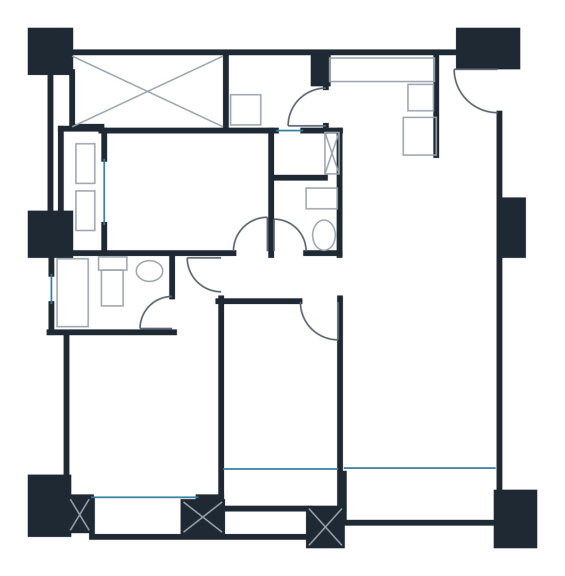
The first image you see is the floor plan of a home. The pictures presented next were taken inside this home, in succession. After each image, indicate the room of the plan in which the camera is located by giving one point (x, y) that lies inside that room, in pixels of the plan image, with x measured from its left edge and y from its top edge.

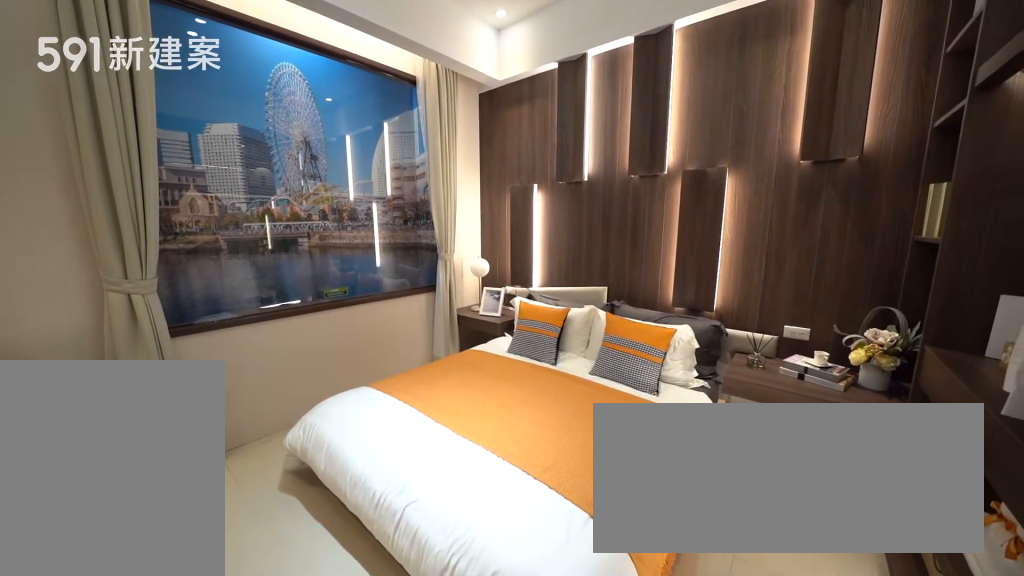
(145, 419)
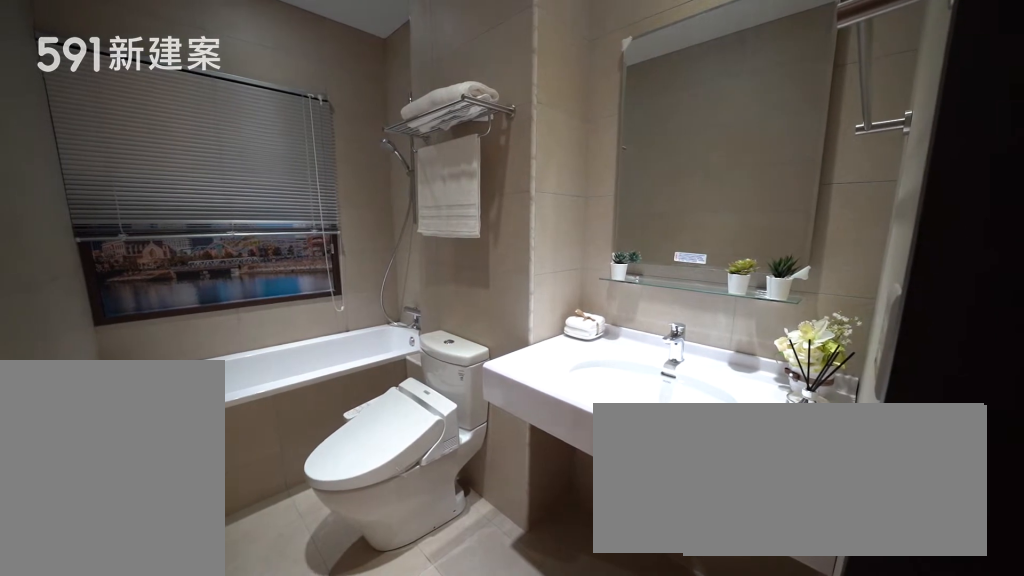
(112, 294)
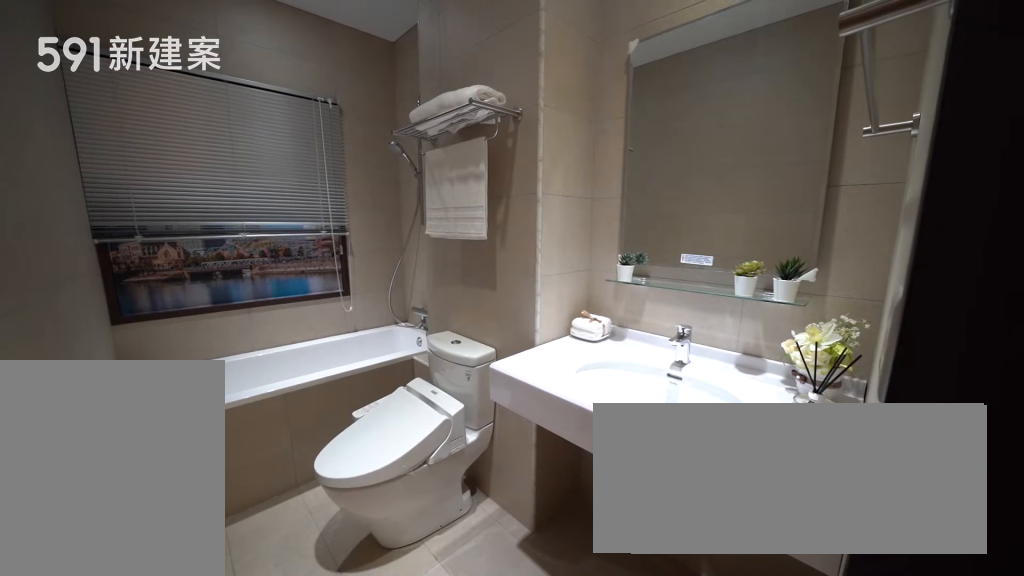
(112, 294)
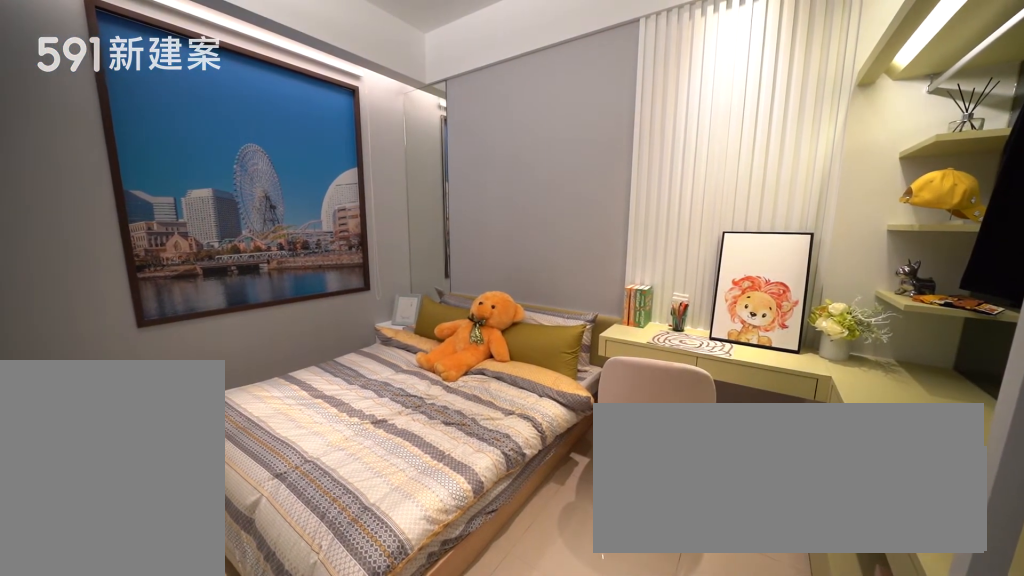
(191, 194)
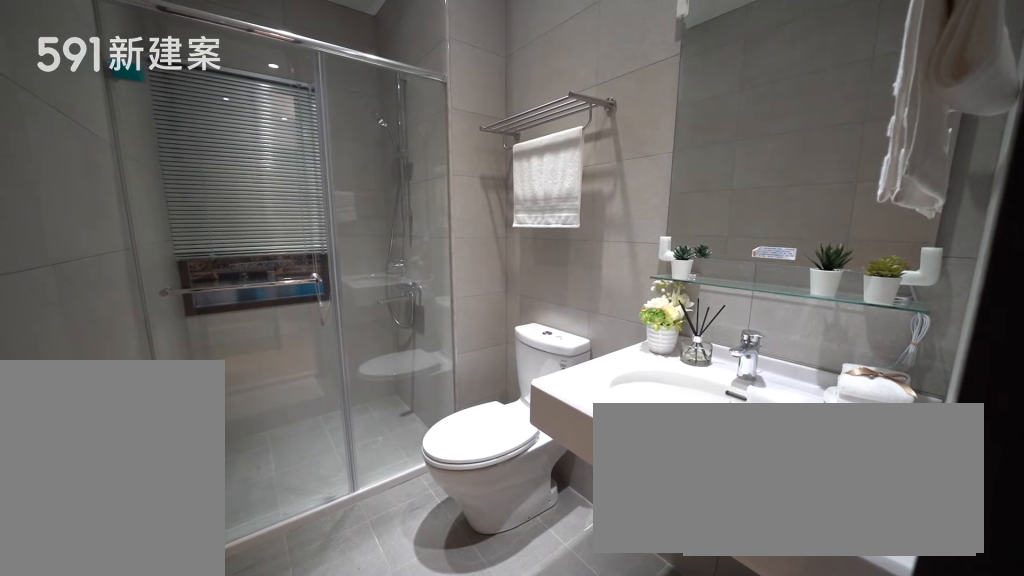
(303, 184)
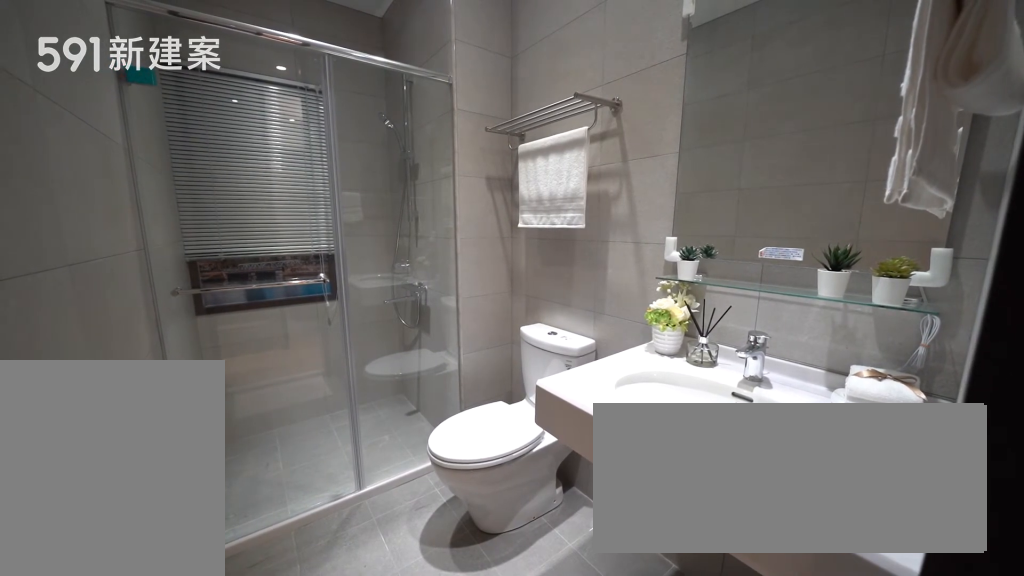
(303, 184)
